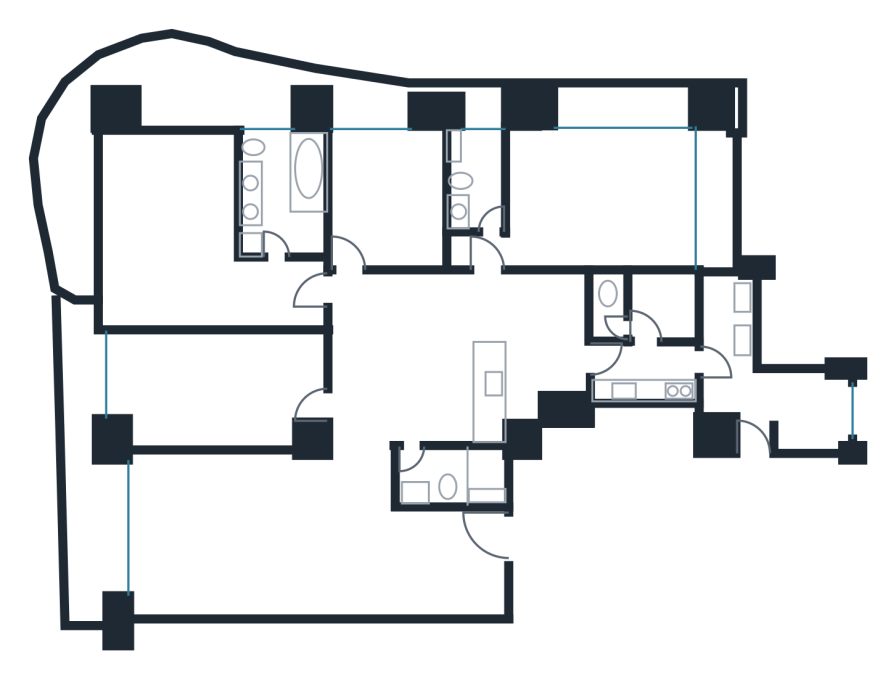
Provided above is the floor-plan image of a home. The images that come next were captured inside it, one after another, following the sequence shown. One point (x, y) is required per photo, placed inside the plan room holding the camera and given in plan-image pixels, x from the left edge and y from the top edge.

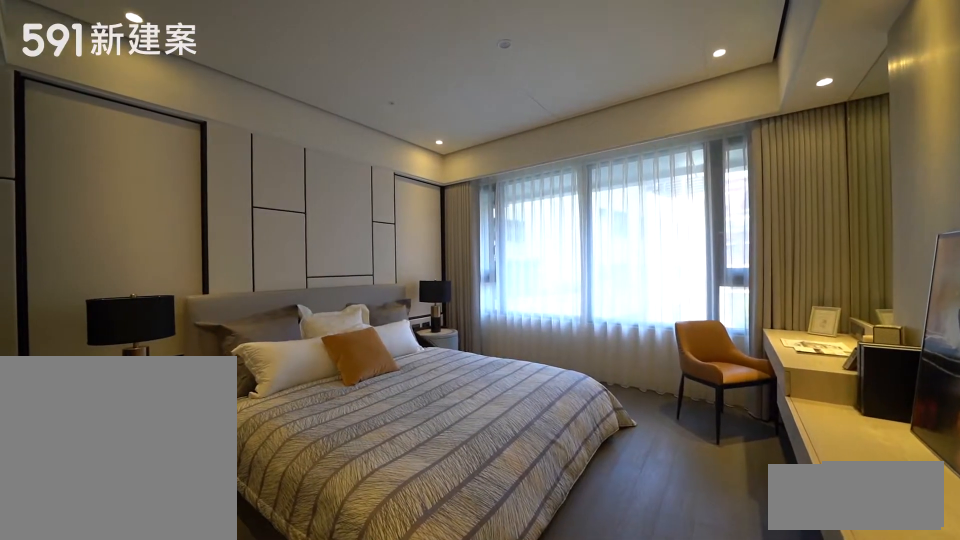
(596, 199)
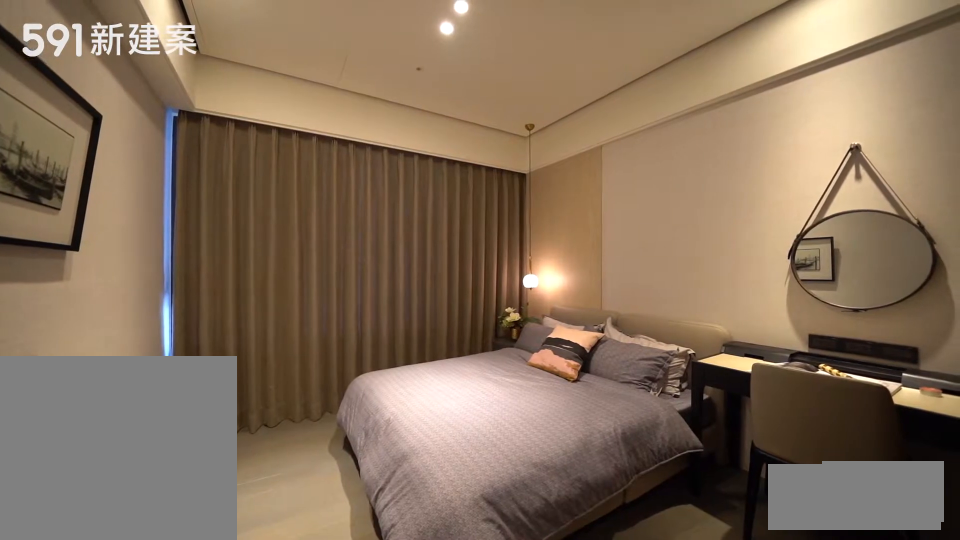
(390, 197)
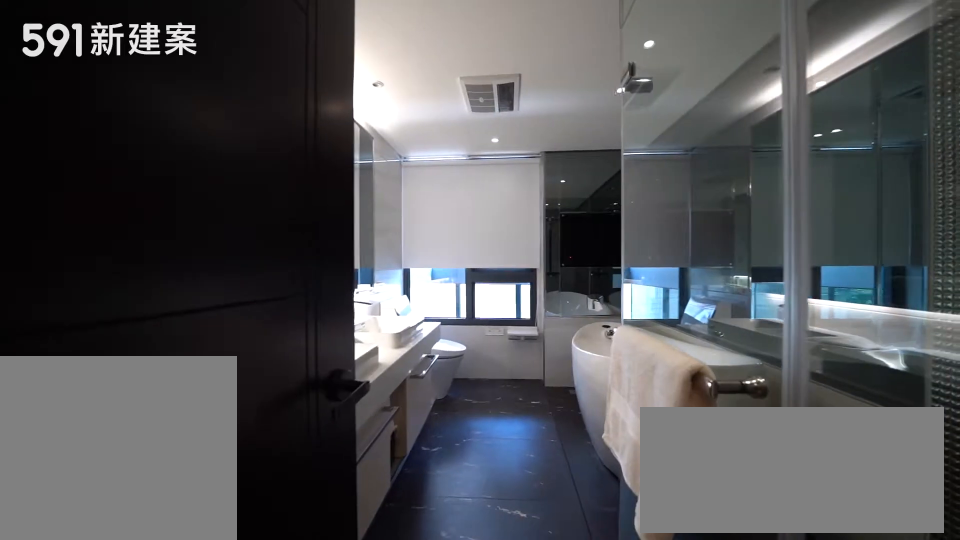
(290, 186)
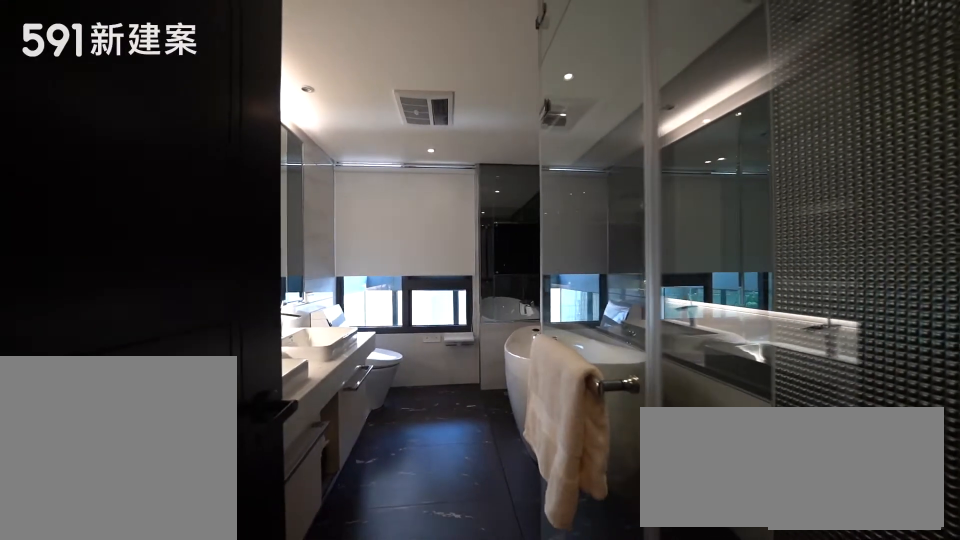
(290, 186)
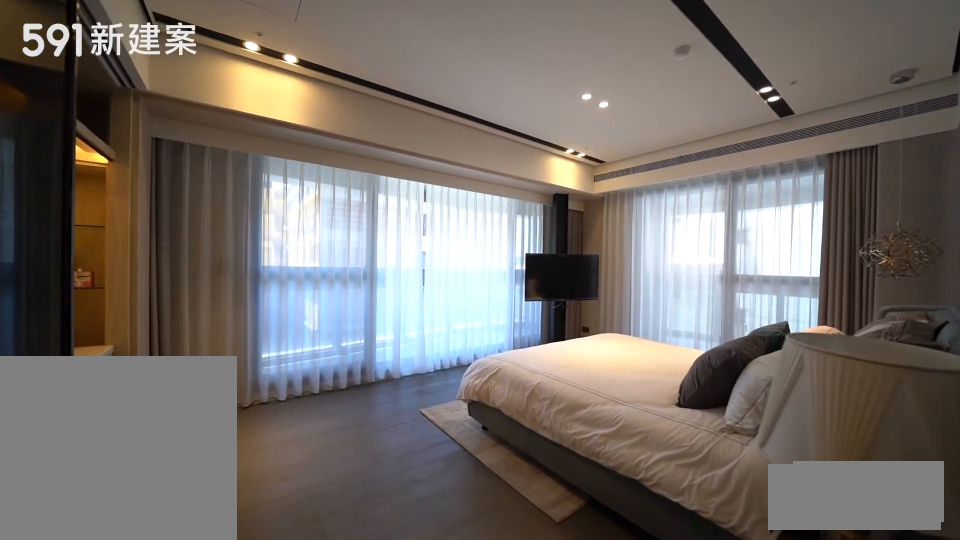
(191, 240)
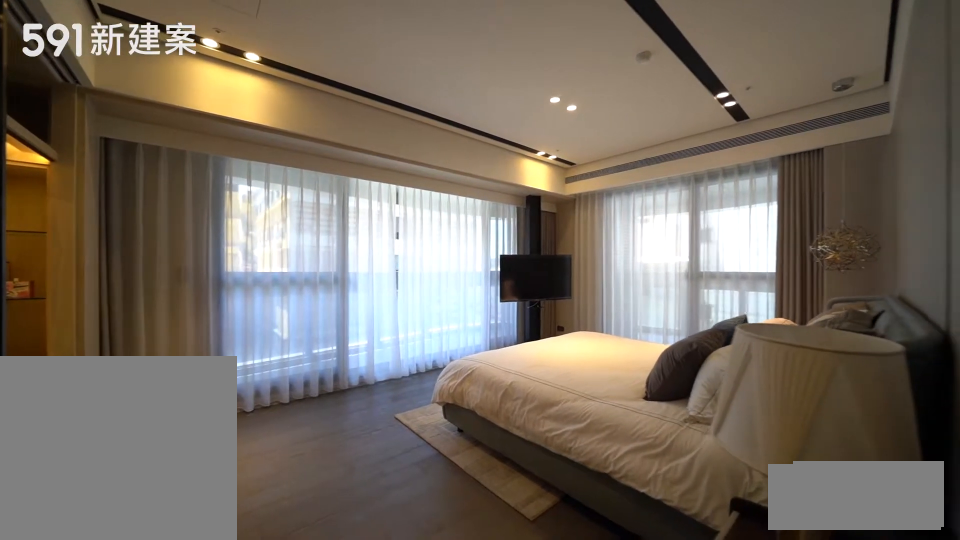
(191, 240)
